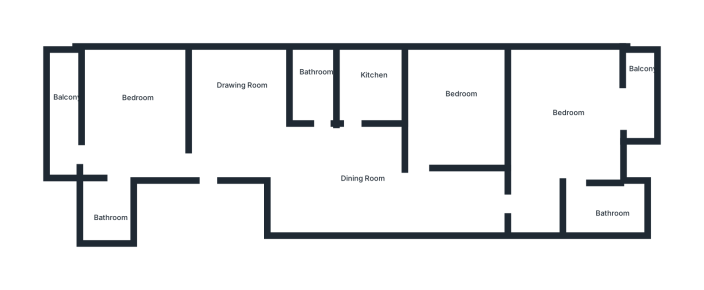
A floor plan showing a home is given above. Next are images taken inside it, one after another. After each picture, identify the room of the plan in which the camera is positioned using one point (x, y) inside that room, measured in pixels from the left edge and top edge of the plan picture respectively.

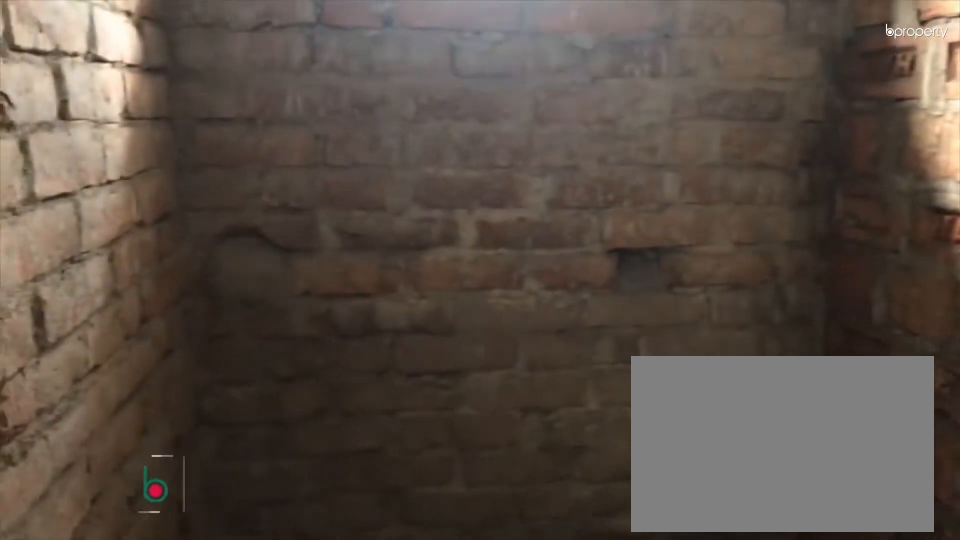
(603, 211)
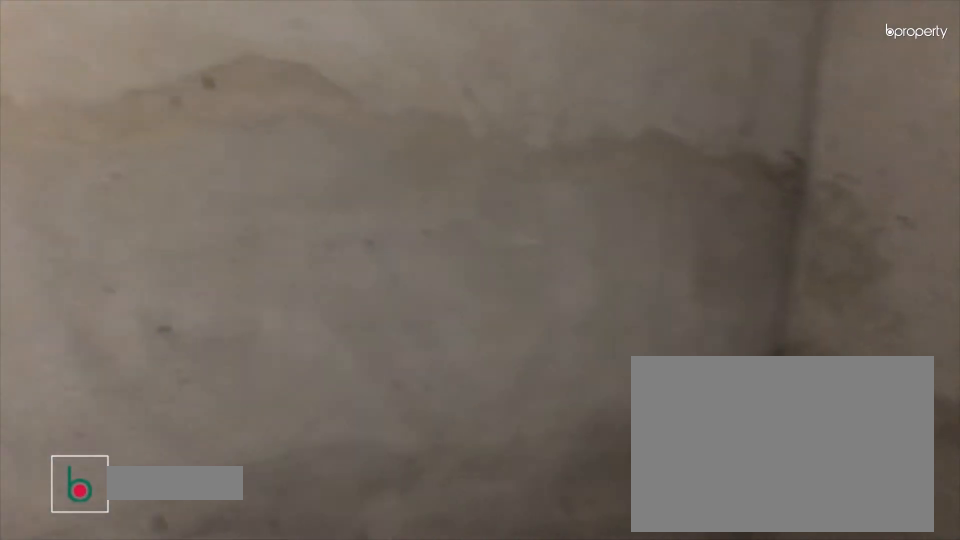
(463, 109)
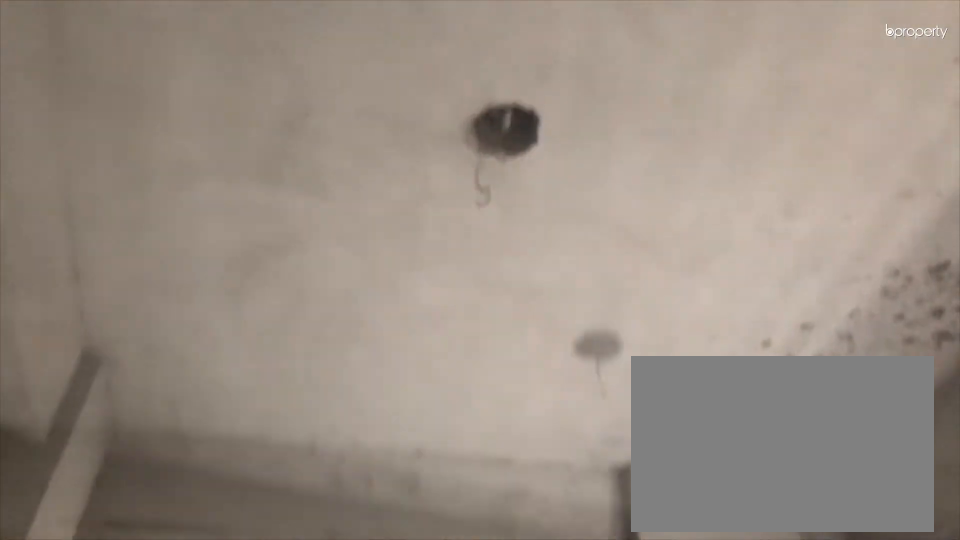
(463, 109)
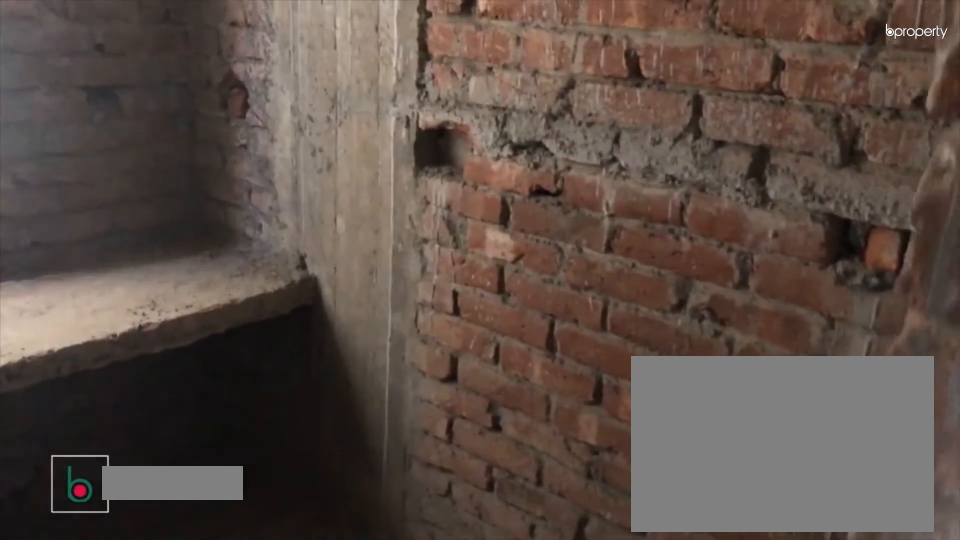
(366, 78)
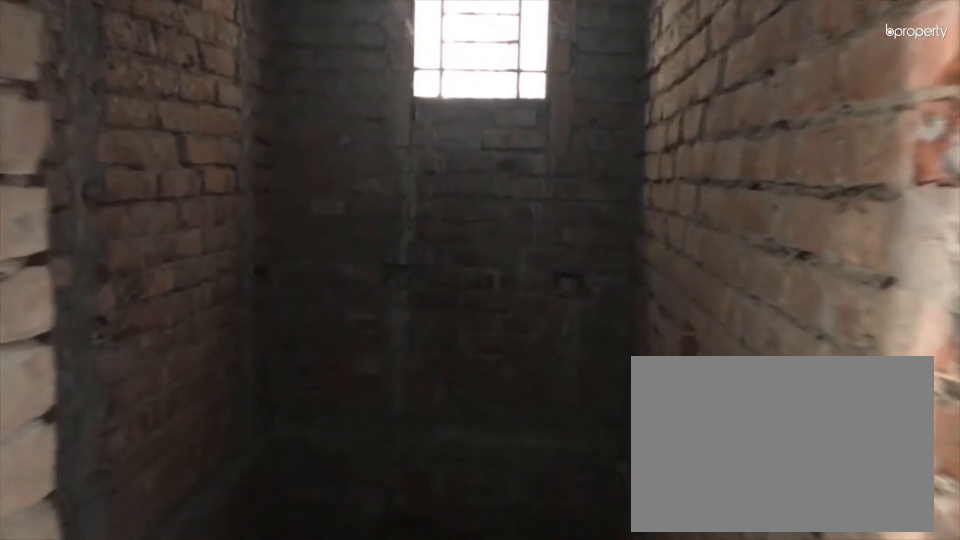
(318, 122)
